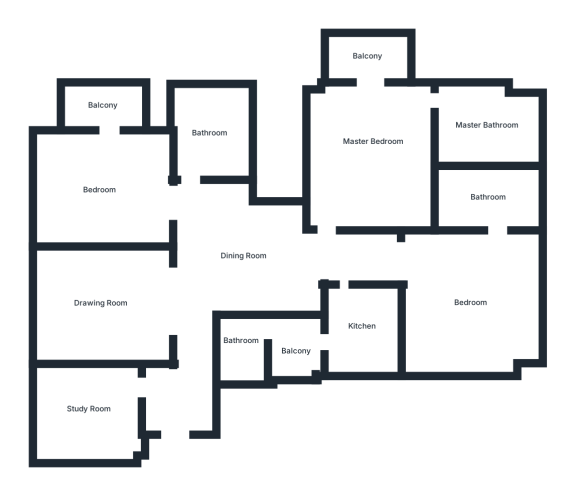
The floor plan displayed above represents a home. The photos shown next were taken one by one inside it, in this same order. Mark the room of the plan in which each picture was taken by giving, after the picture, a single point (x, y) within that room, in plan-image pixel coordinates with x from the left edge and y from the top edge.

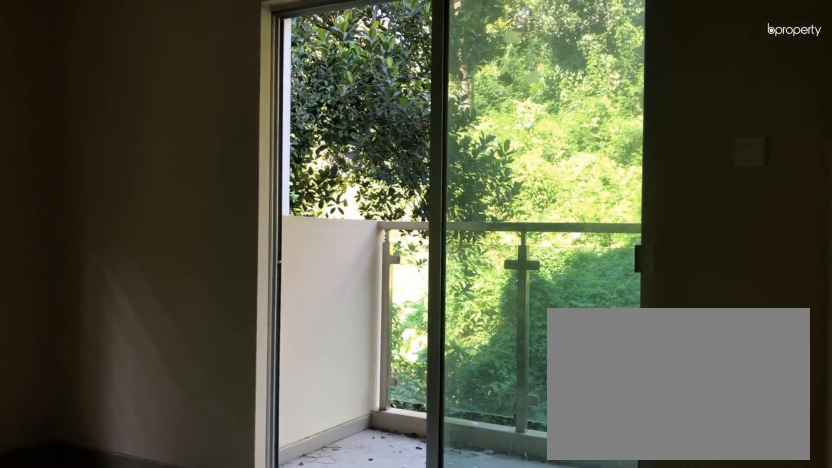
(99, 190)
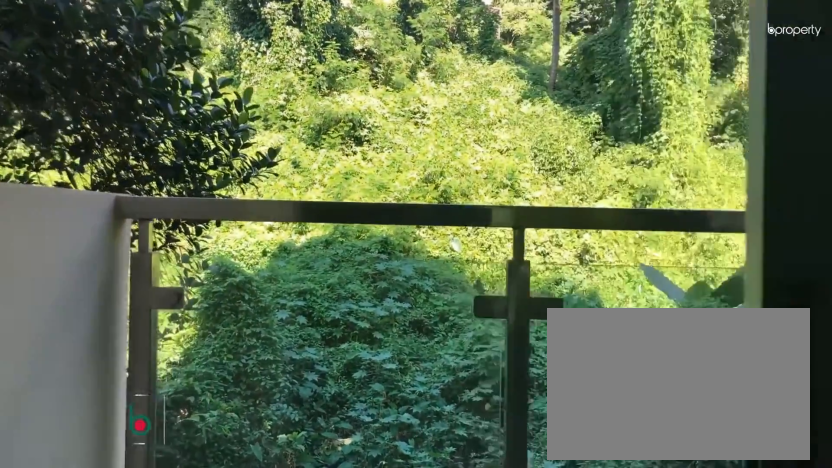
(102, 105)
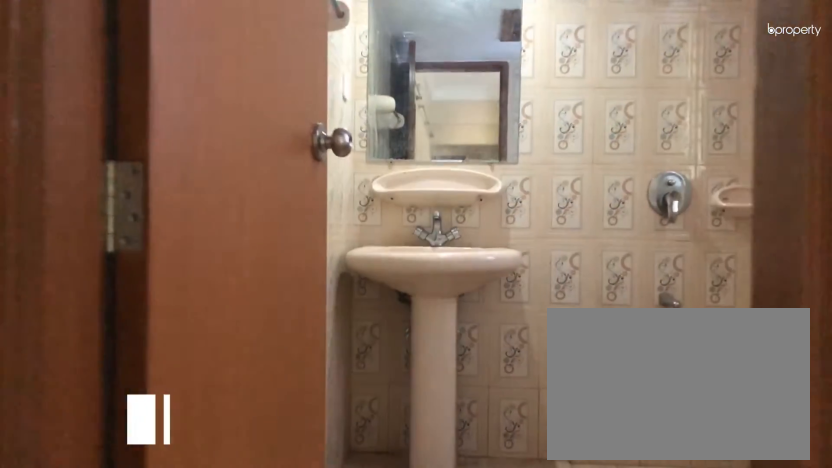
(210, 132)
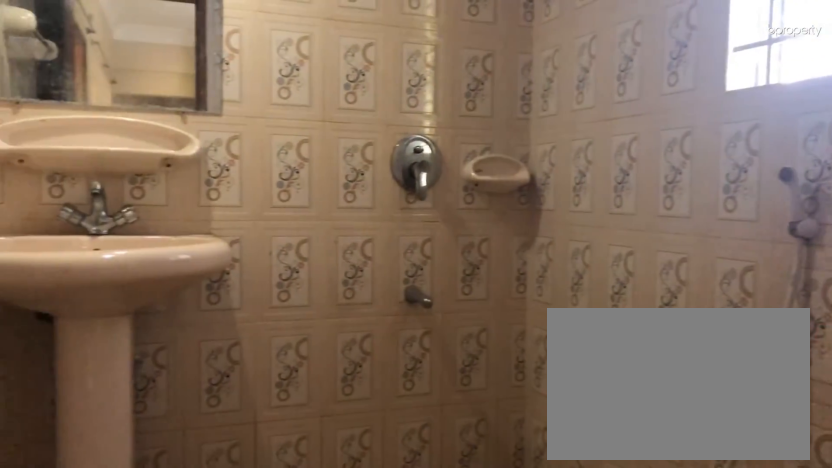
(210, 132)
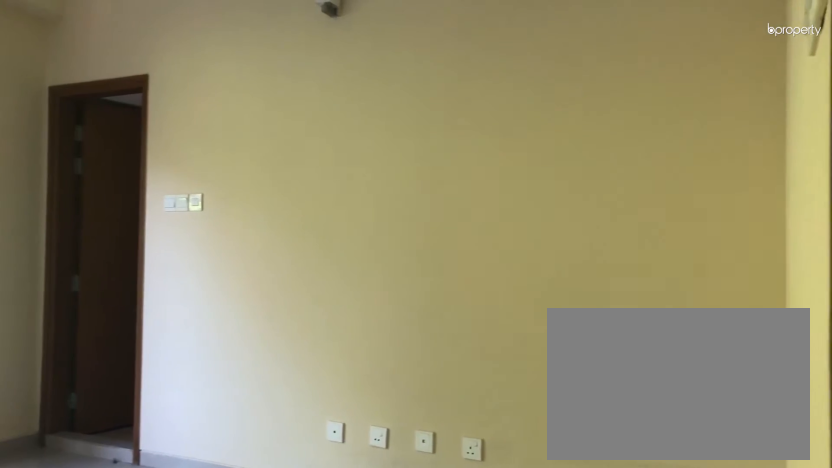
(375, 142)
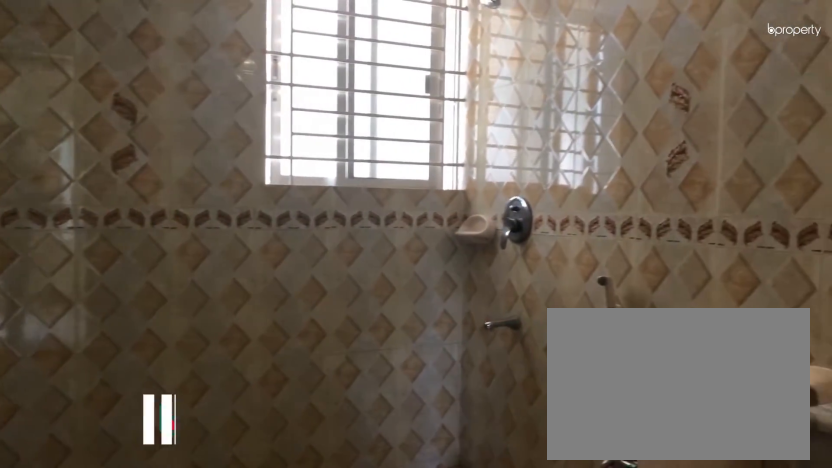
(486, 125)
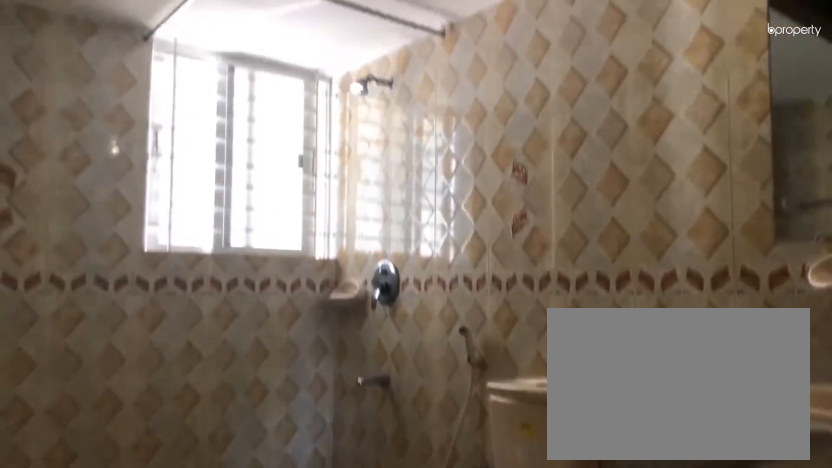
(486, 125)
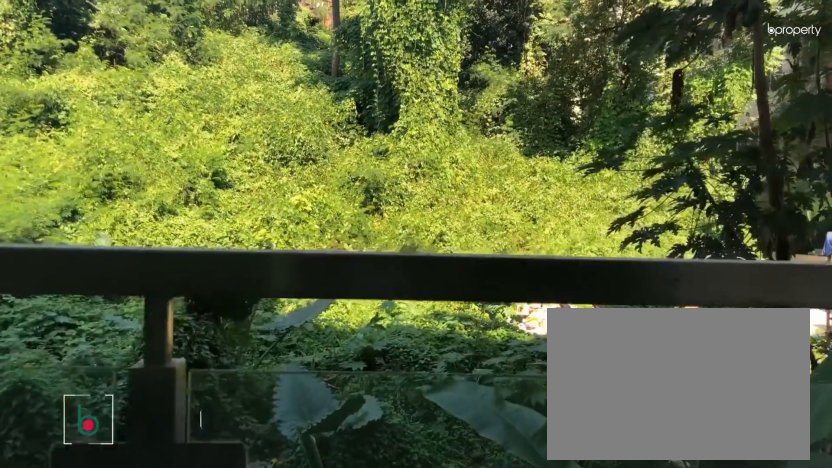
(368, 55)
